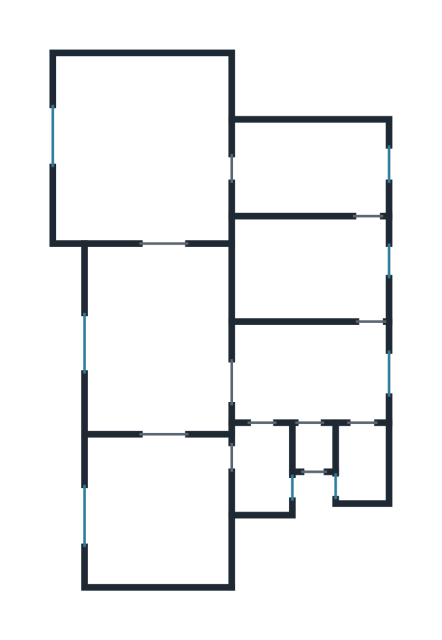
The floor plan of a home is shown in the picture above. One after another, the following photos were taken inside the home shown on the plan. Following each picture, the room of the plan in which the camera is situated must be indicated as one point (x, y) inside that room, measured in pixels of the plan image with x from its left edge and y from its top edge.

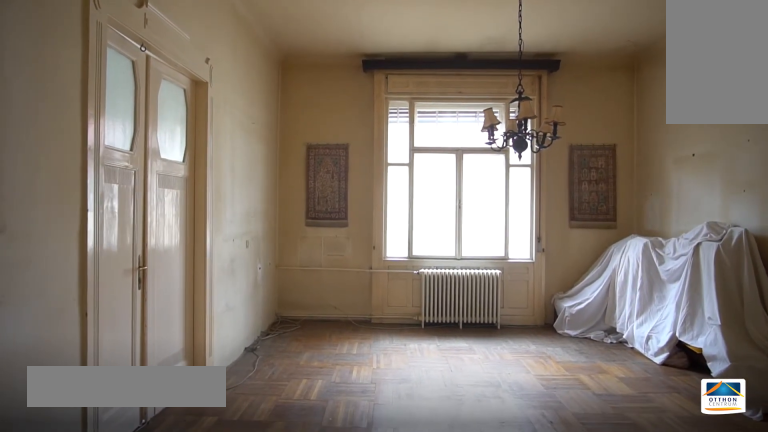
(157, 337)
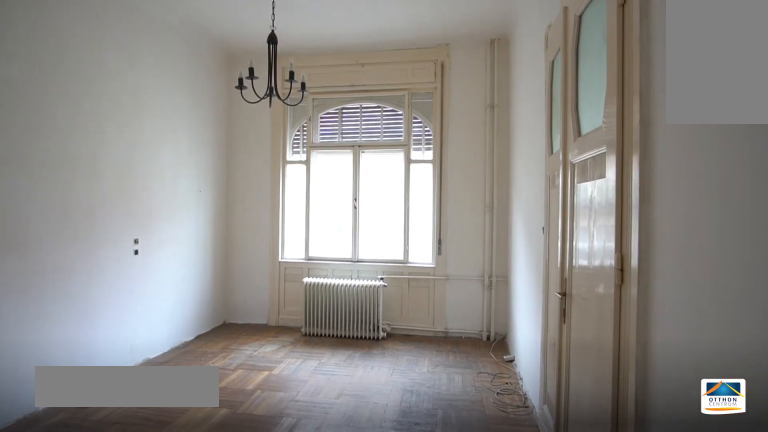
(161, 511)
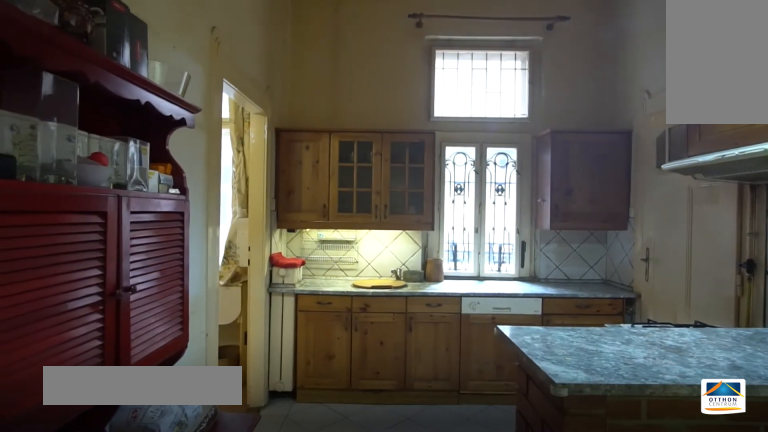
(315, 259)
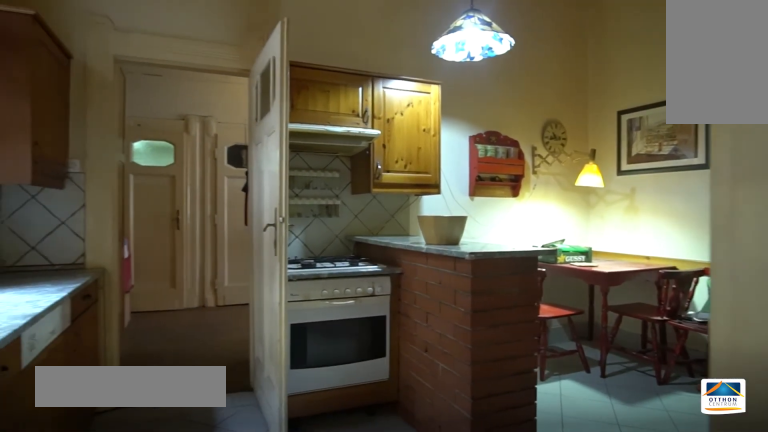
(313, 258)
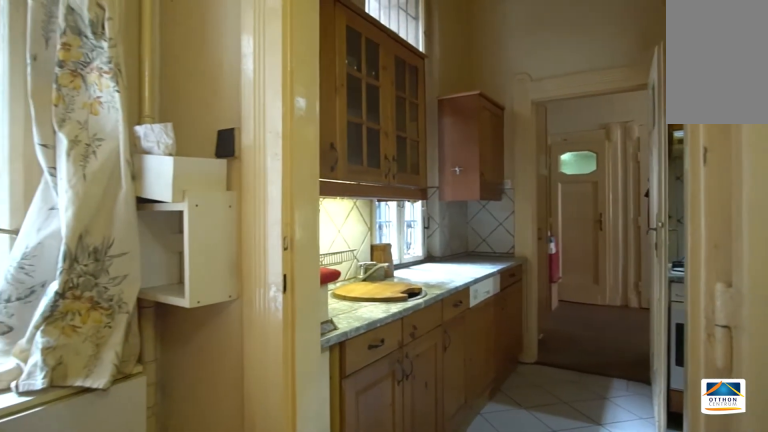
(320, 160)
